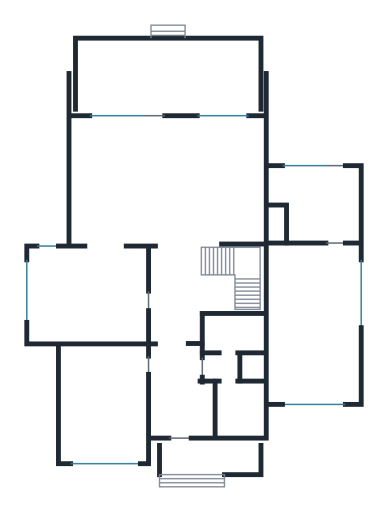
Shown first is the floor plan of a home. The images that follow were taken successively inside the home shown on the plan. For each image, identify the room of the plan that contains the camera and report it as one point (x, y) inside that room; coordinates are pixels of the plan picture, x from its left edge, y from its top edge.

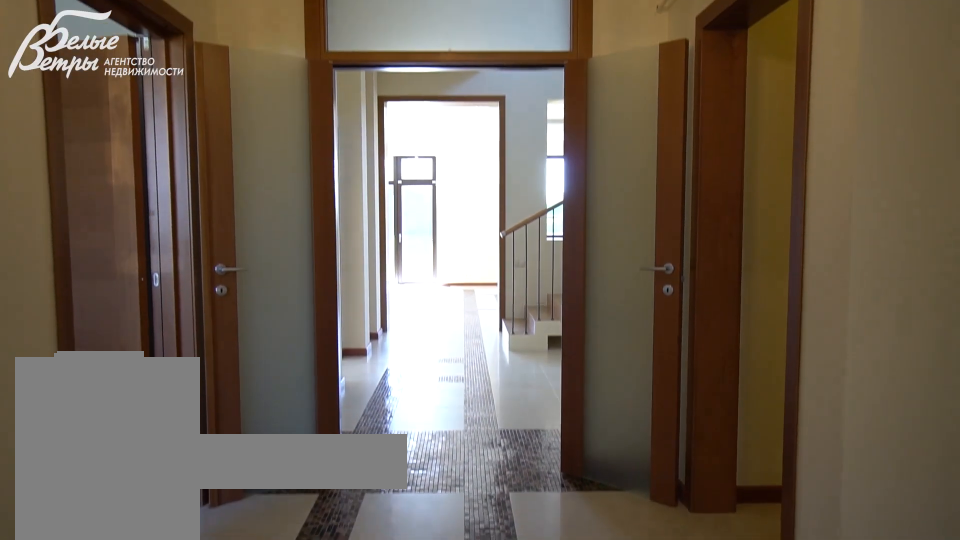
(178, 389)
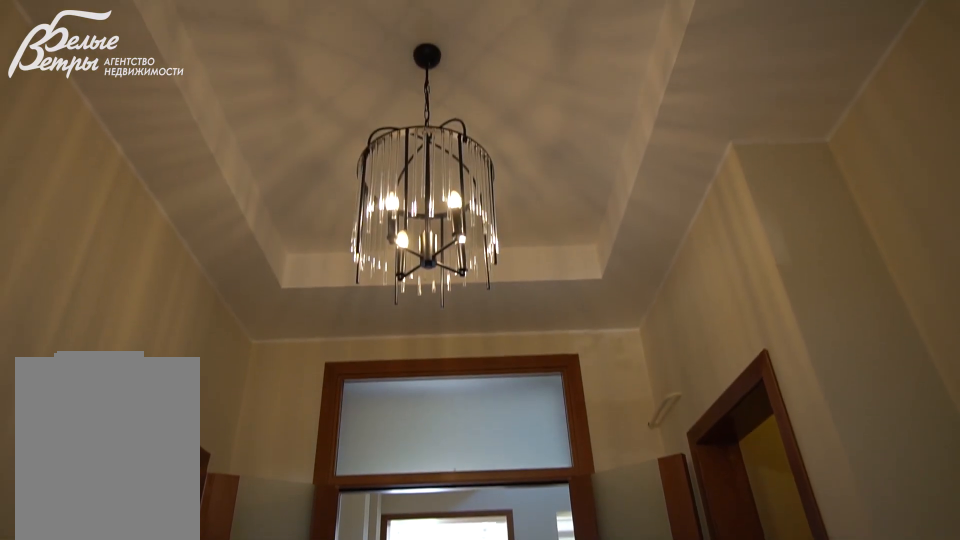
(178, 389)
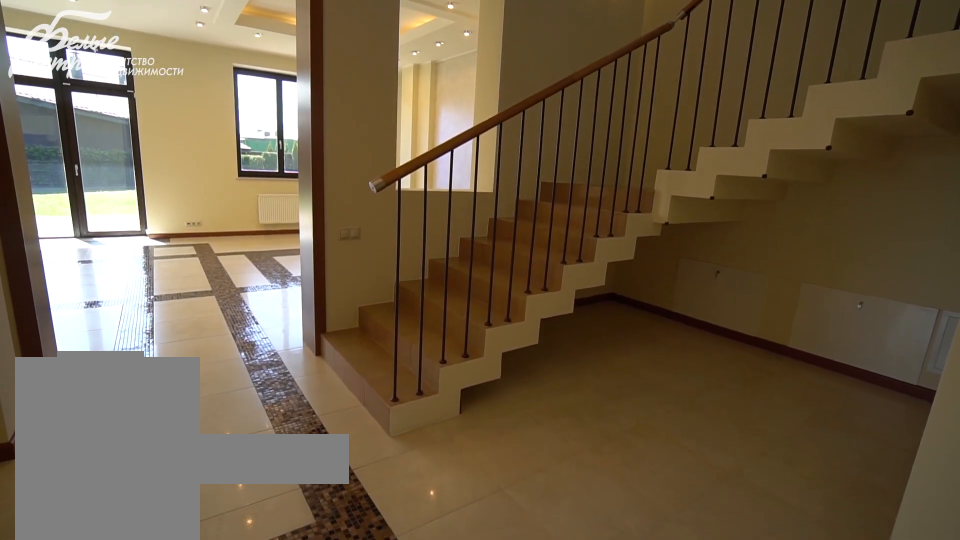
(174, 293)
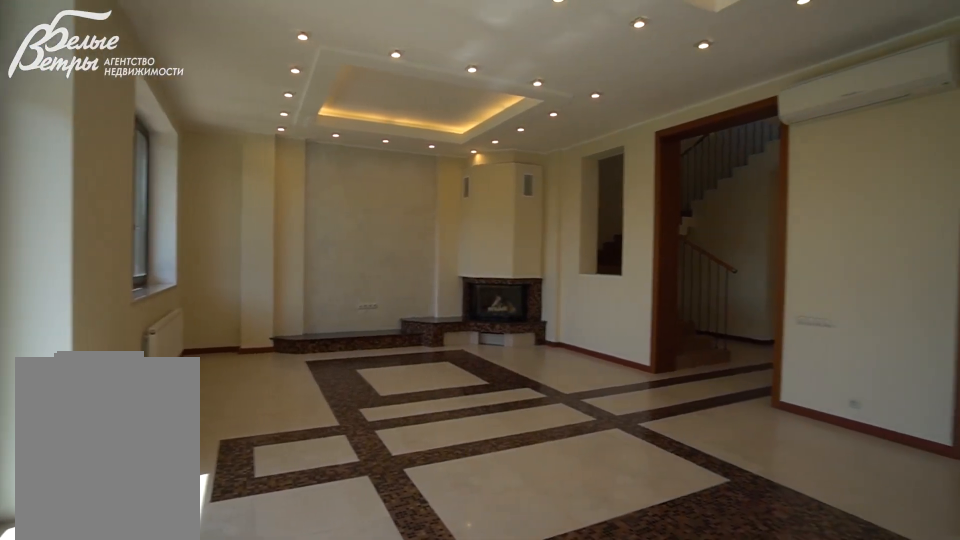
(168, 179)
